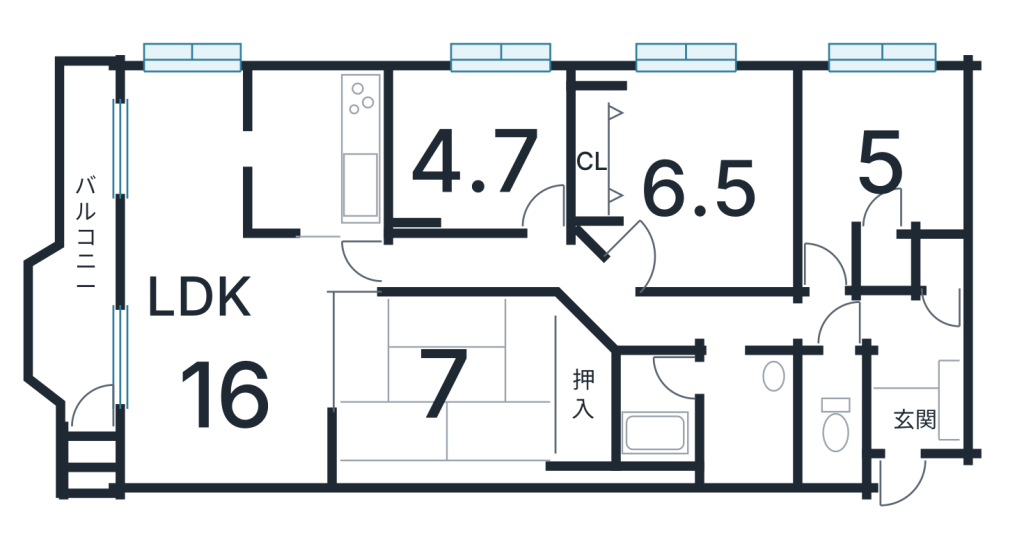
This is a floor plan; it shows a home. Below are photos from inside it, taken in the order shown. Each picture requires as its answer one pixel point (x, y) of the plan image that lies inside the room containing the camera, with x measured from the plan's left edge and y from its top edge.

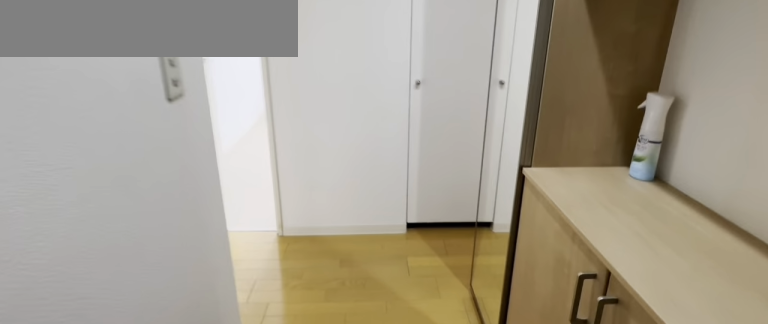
(916, 391)
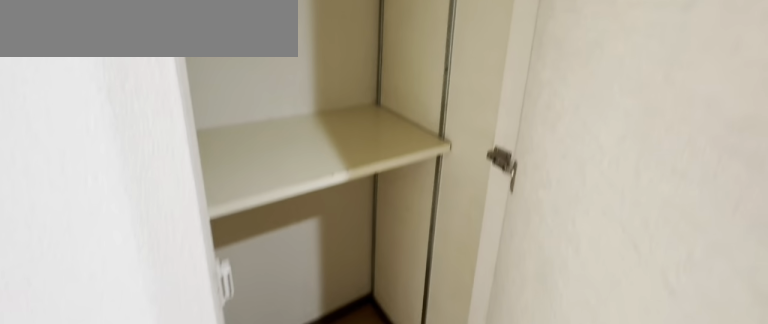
(916, 391)
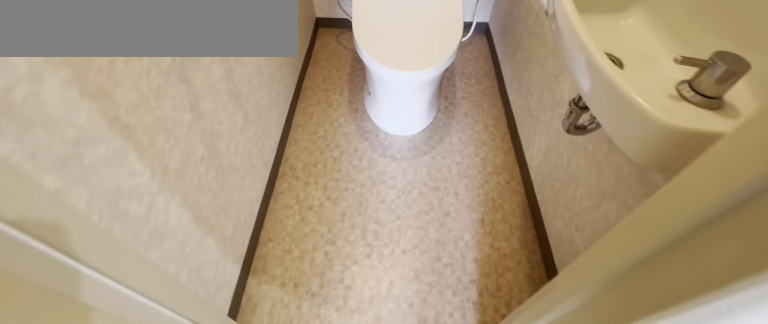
(828, 410)
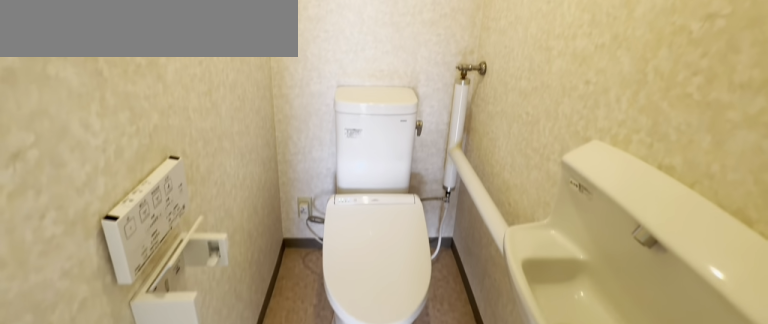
(828, 410)
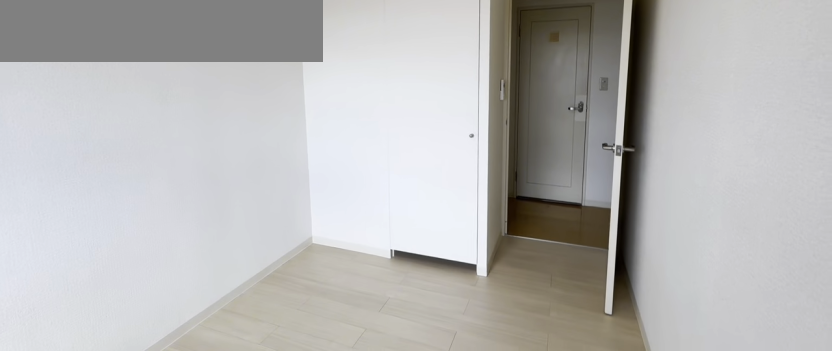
(872, 170)
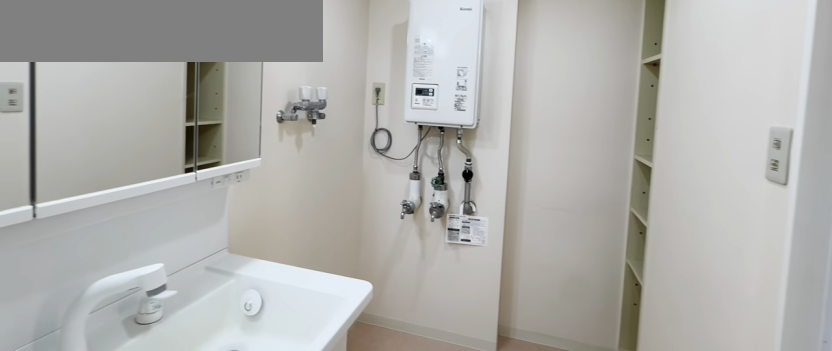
(748, 427)
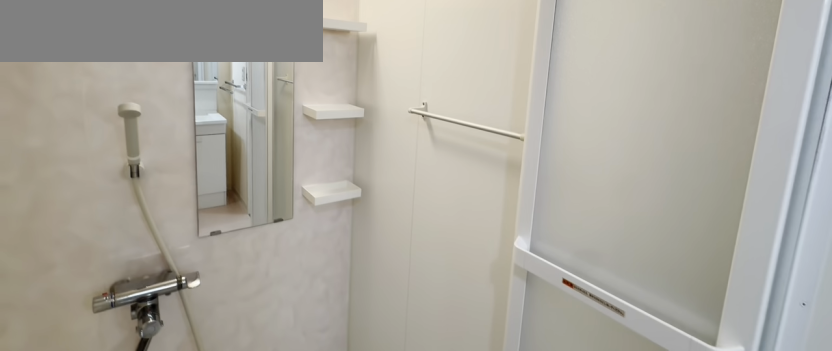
(650, 409)
